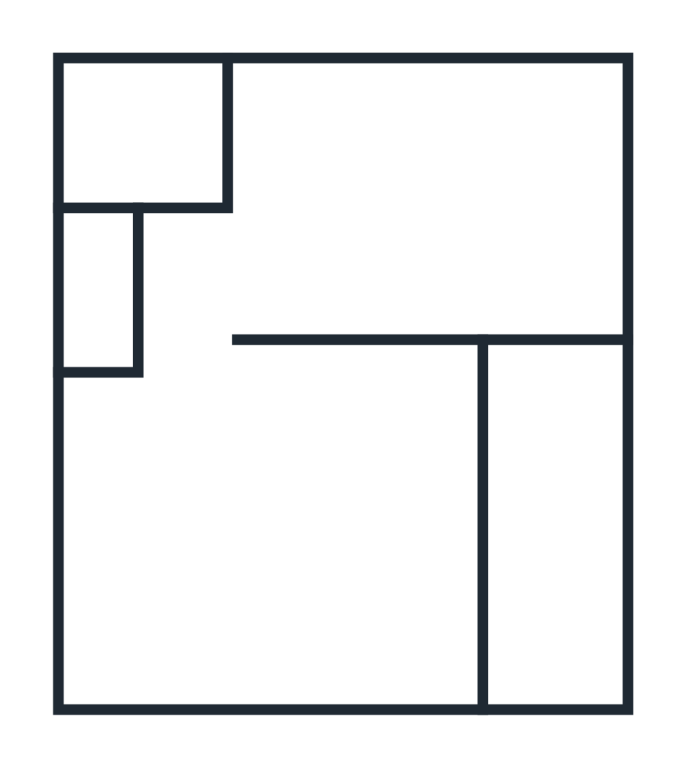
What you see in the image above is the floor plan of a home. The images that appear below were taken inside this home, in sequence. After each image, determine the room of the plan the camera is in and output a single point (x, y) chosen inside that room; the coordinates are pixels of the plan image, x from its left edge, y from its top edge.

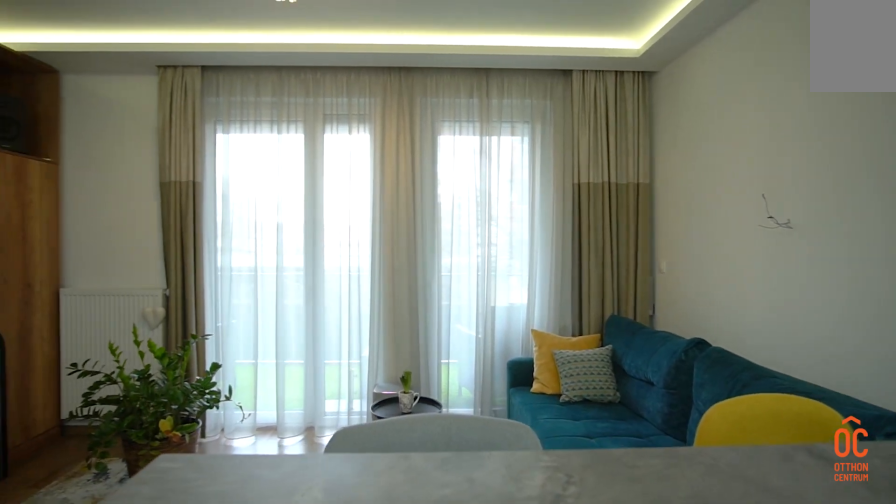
(256, 560)
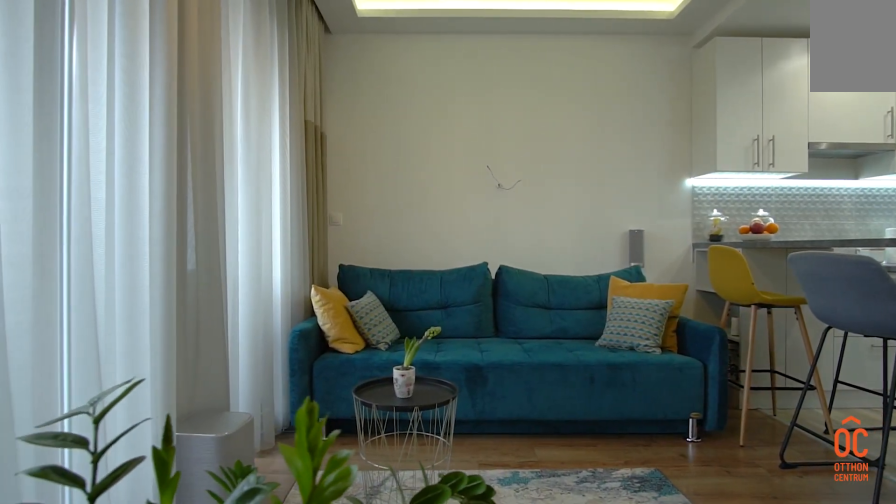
(255, 559)
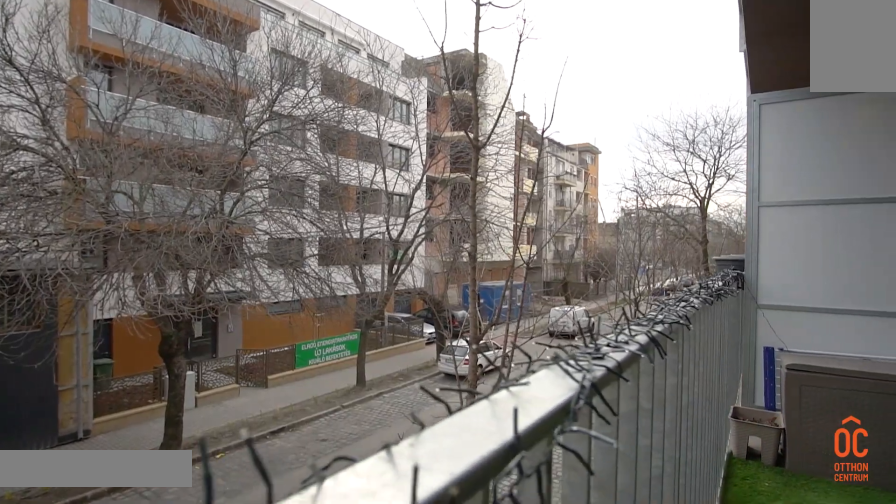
(560, 517)
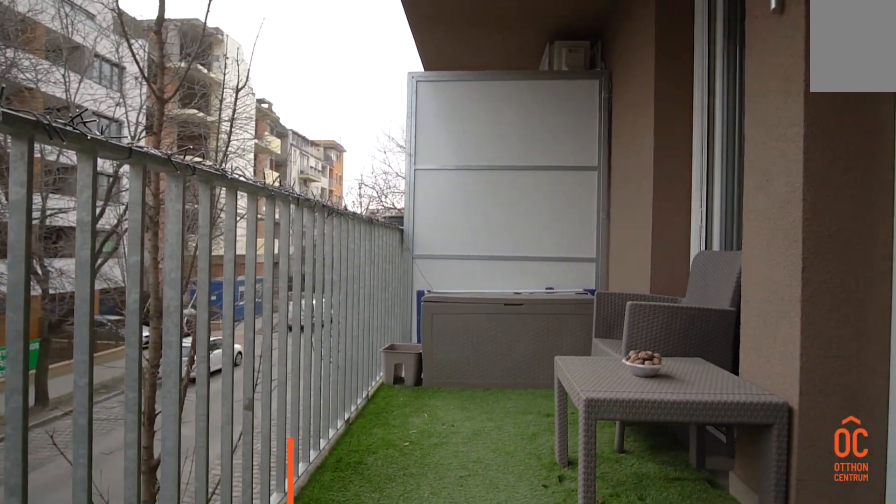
(560, 517)
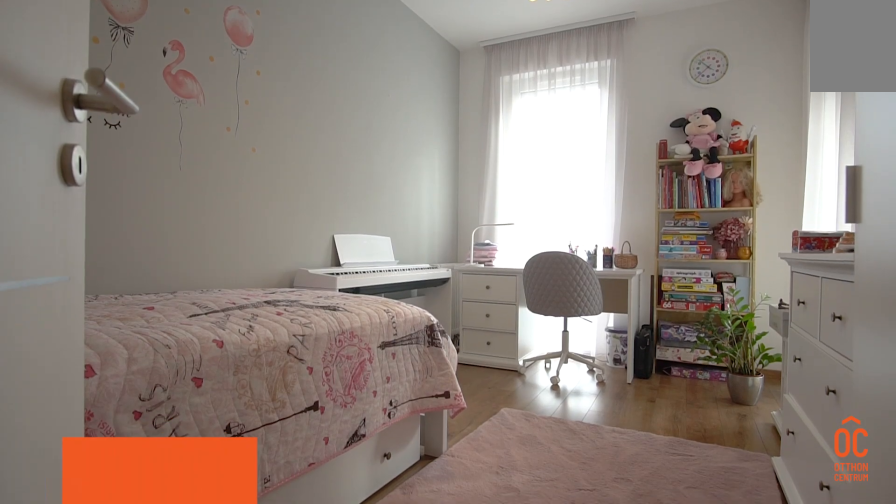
(440, 203)
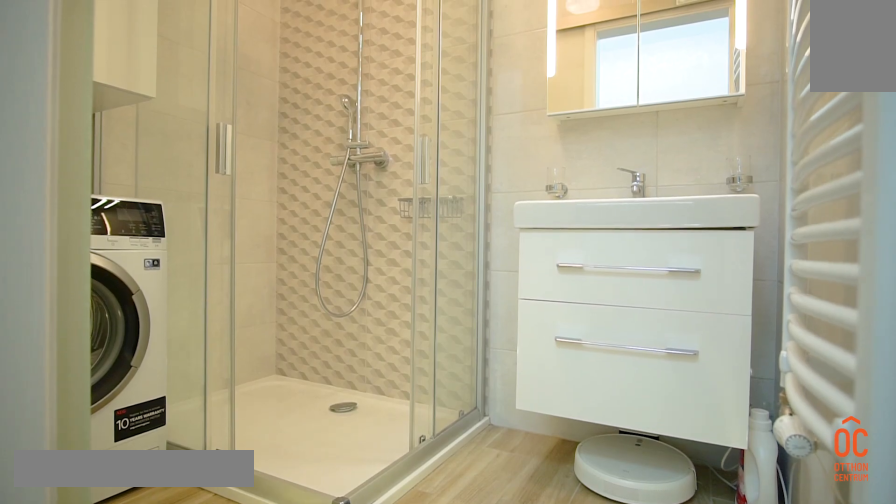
(135, 141)
